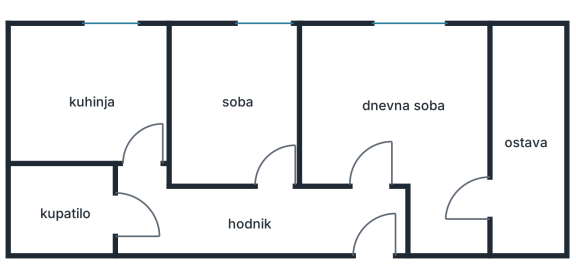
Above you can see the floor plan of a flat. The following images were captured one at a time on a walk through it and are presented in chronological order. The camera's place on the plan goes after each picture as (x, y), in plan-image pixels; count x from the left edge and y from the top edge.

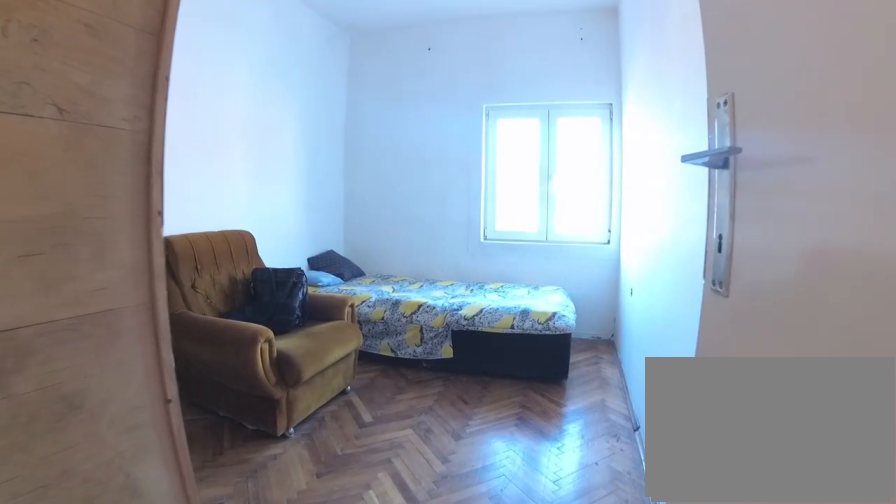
(284, 193)
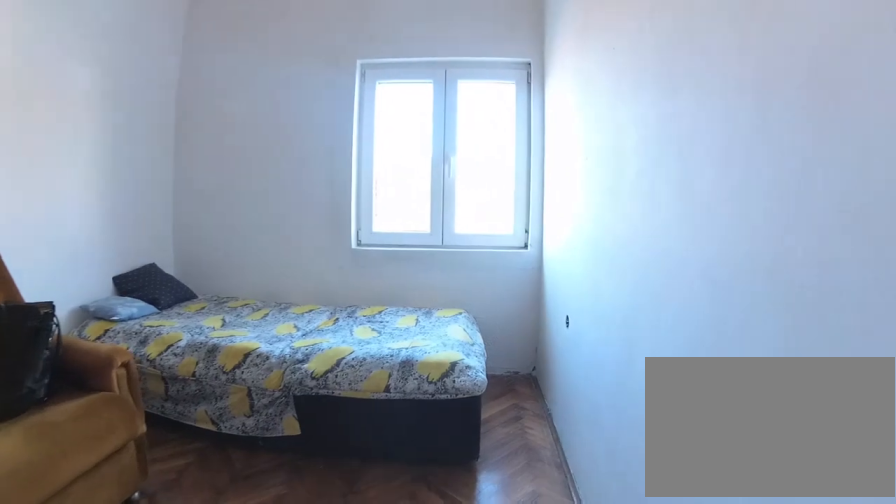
(285, 154)
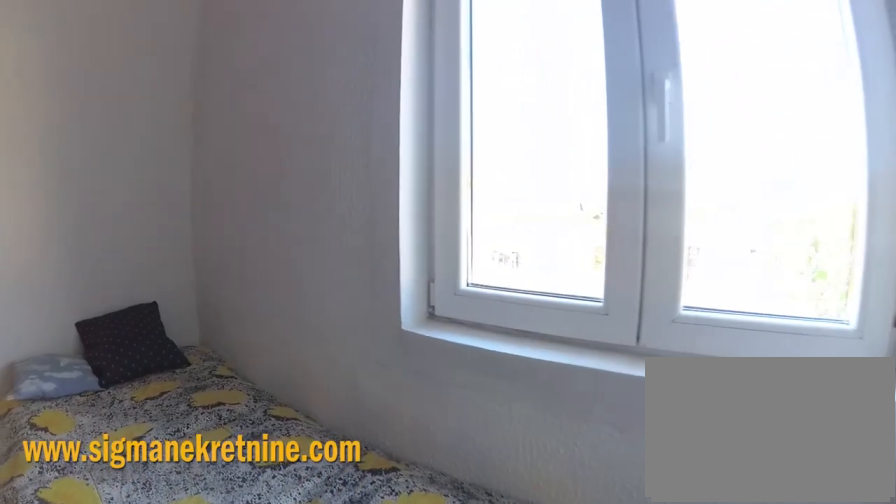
(282, 72)
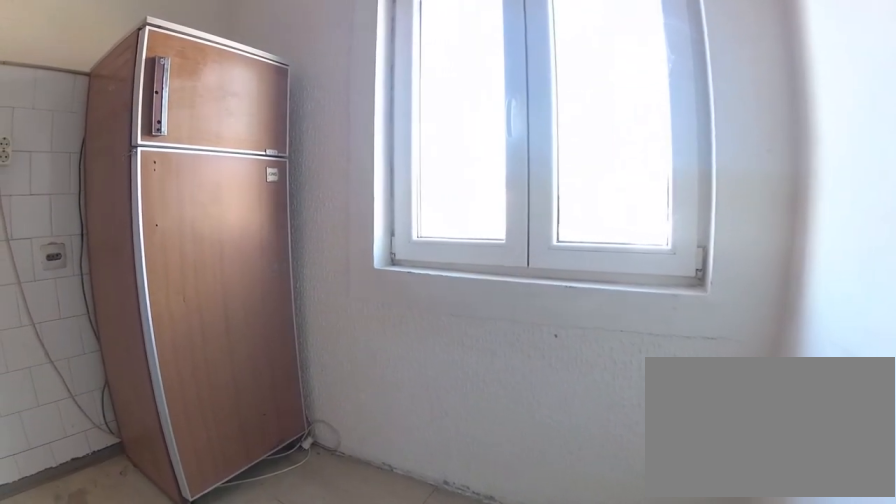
(145, 81)
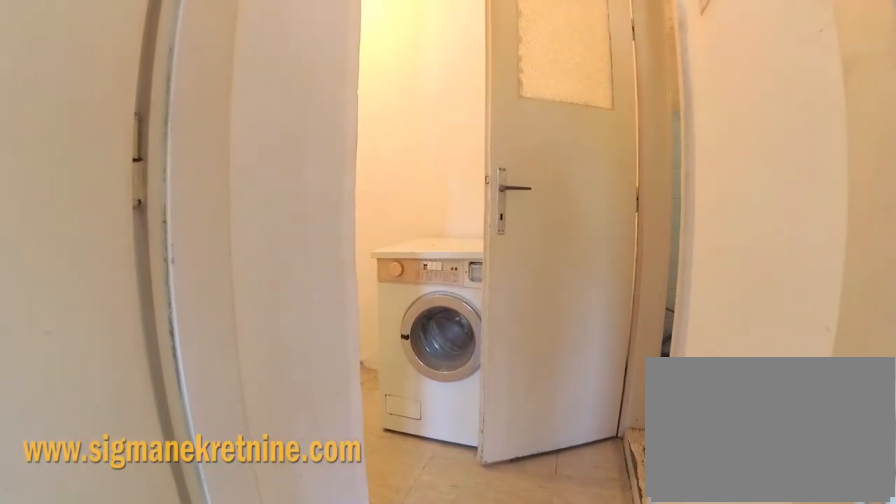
(134, 130)
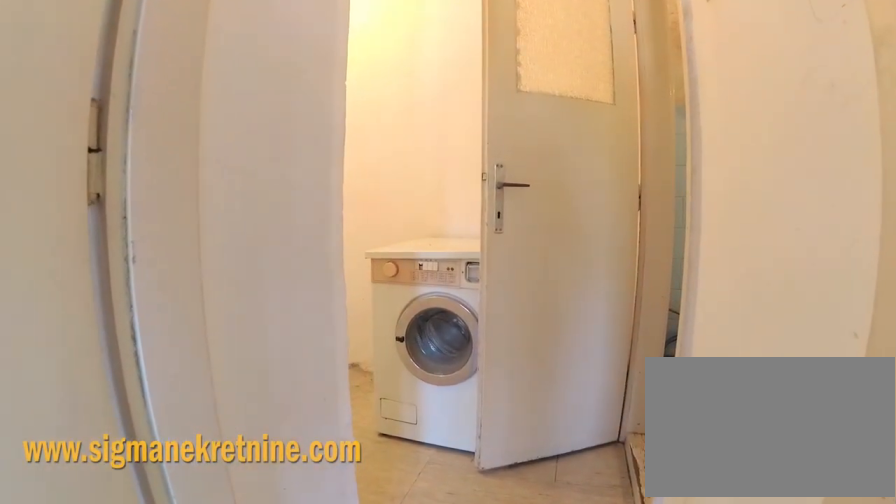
(134, 135)
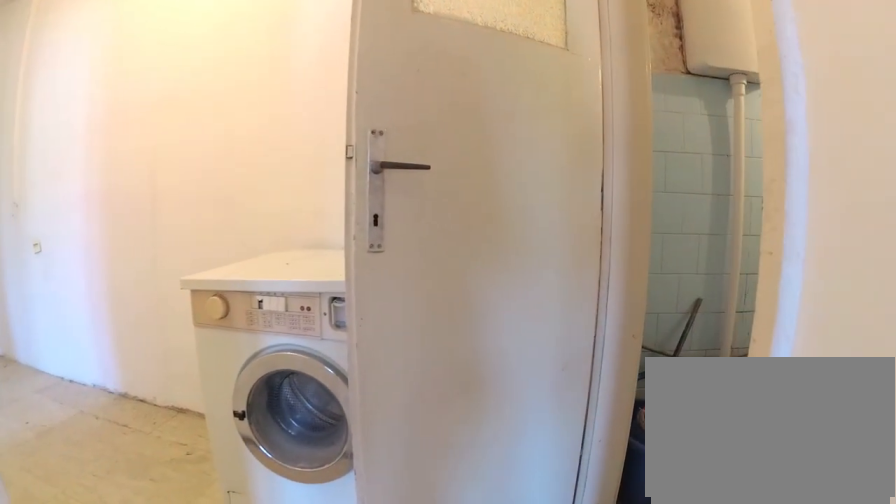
(139, 165)
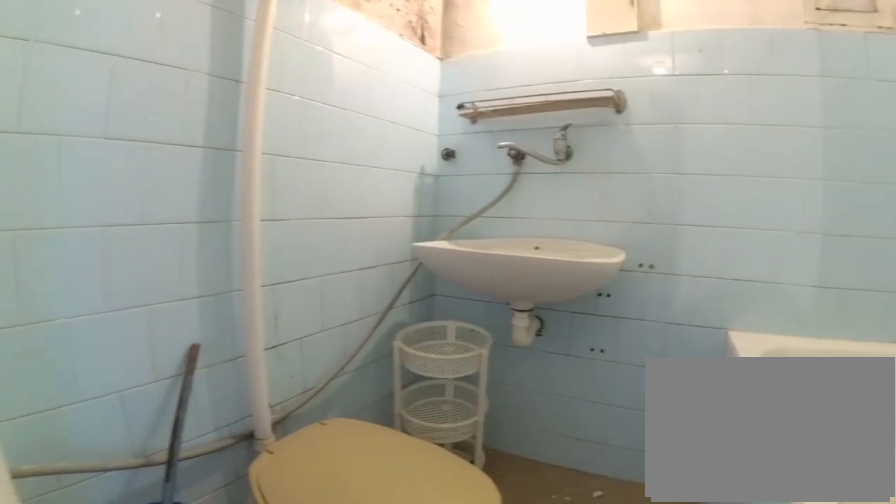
(123, 197)
